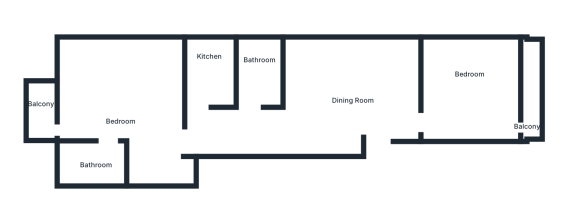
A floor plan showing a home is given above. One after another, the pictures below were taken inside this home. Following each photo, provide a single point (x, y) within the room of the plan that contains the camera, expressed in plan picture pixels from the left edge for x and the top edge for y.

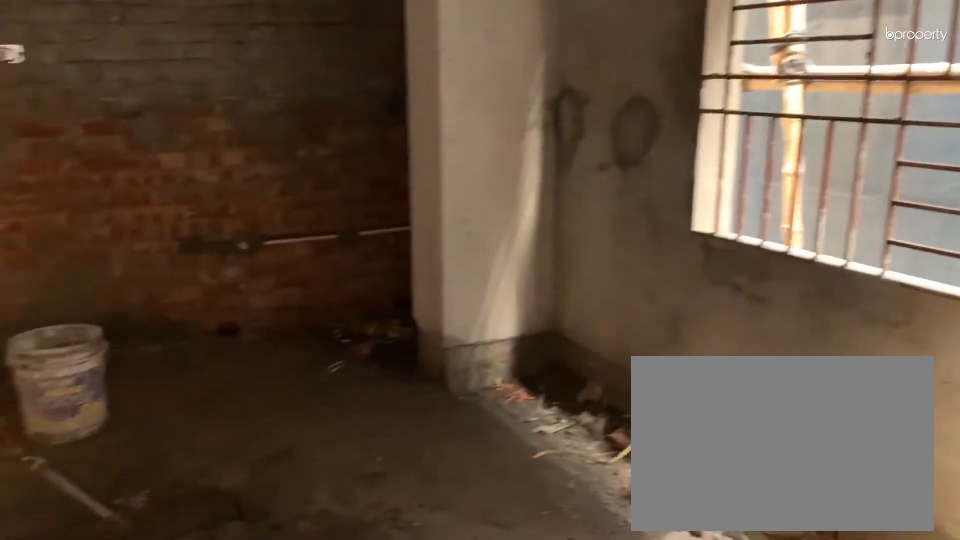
(354, 83)
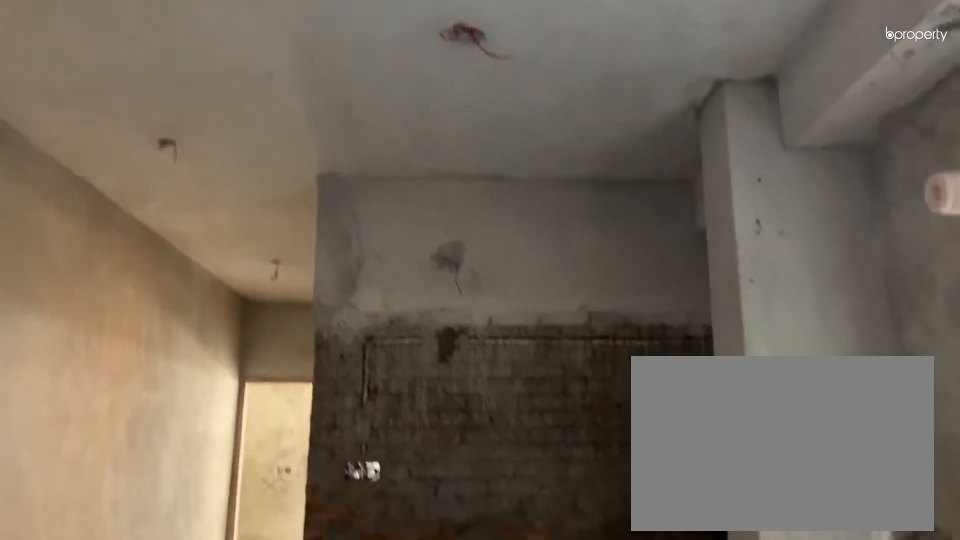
(354, 83)
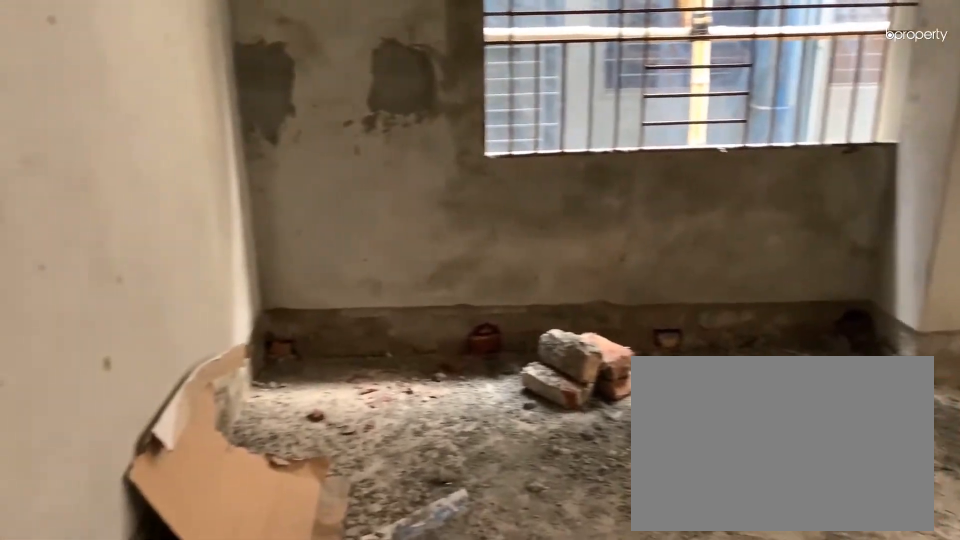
(472, 76)
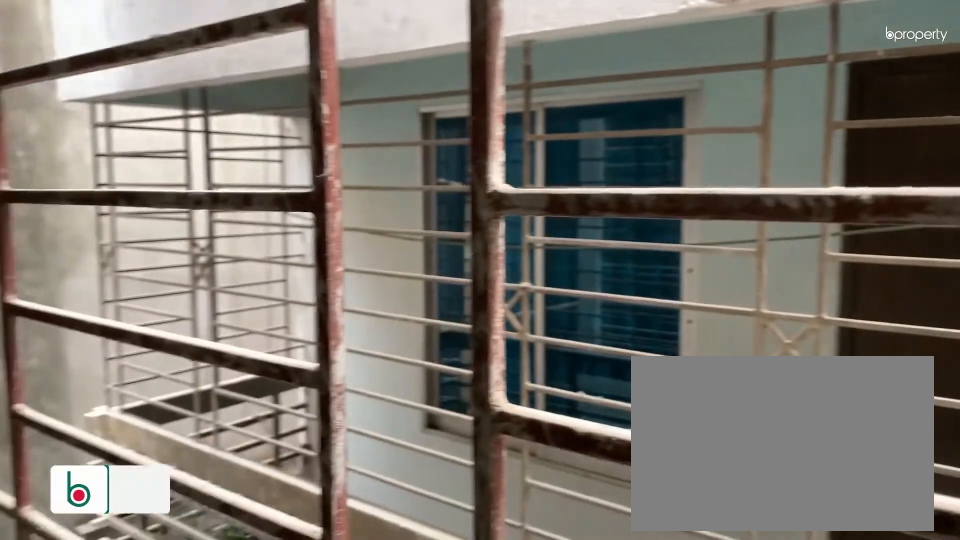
(529, 91)
